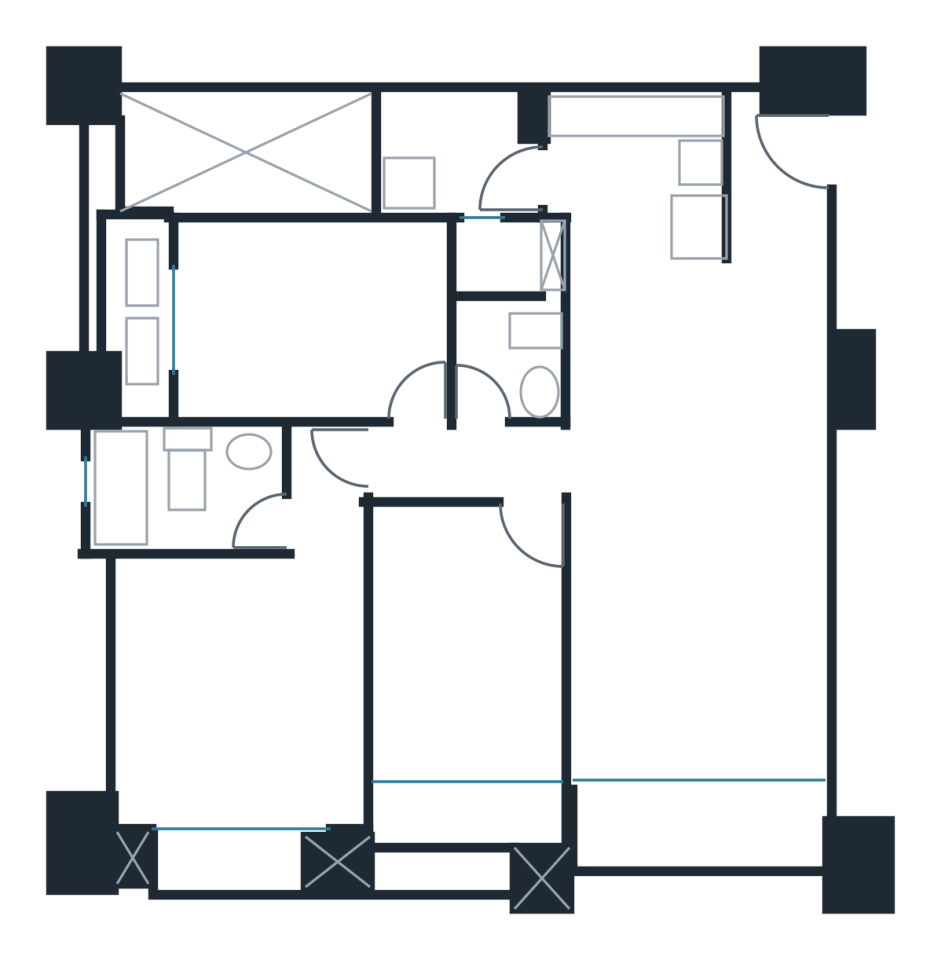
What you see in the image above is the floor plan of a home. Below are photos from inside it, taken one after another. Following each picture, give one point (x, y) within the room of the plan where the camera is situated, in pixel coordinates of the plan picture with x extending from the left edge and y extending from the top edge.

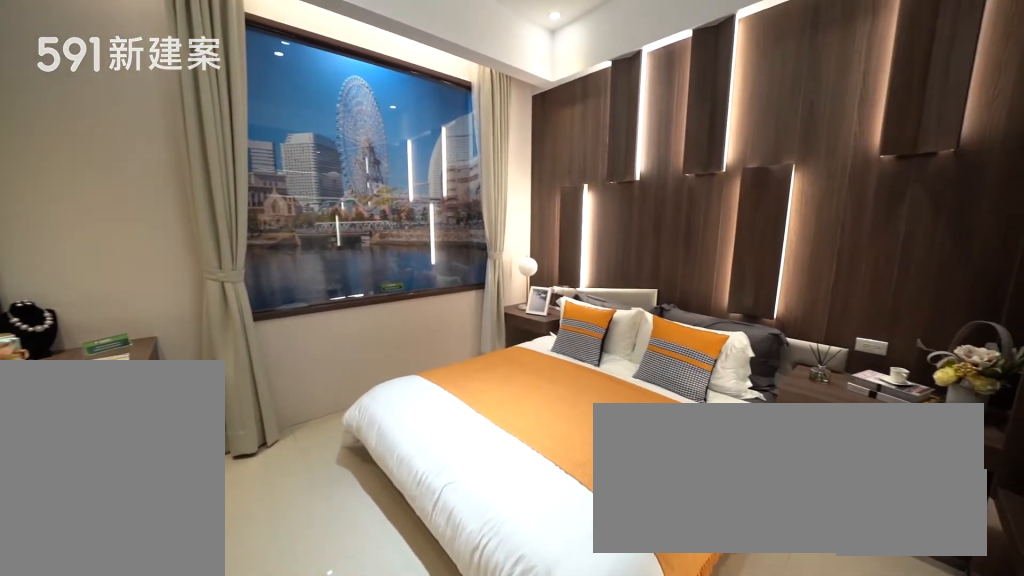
(243, 699)
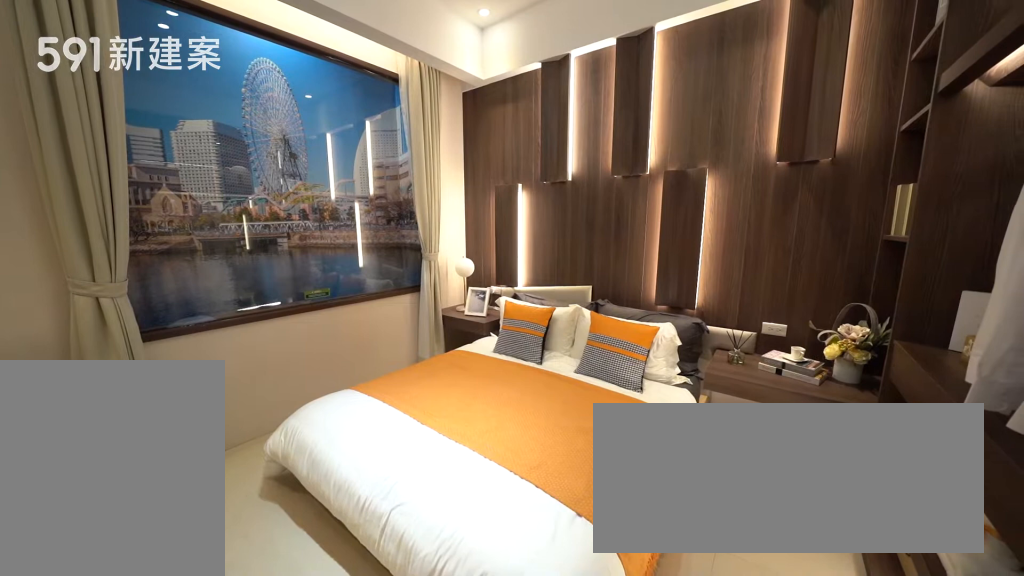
(243, 699)
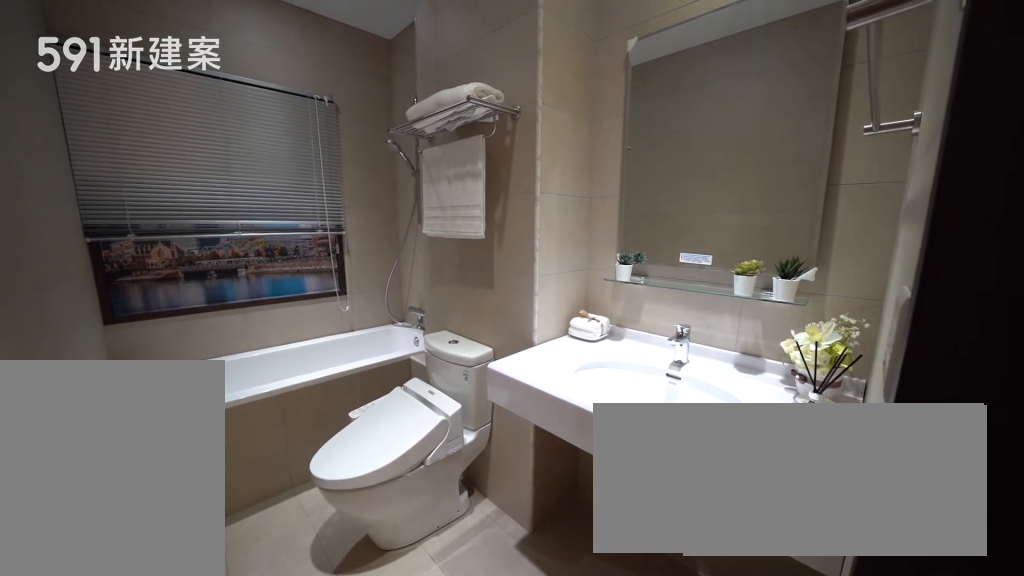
(188, 491)
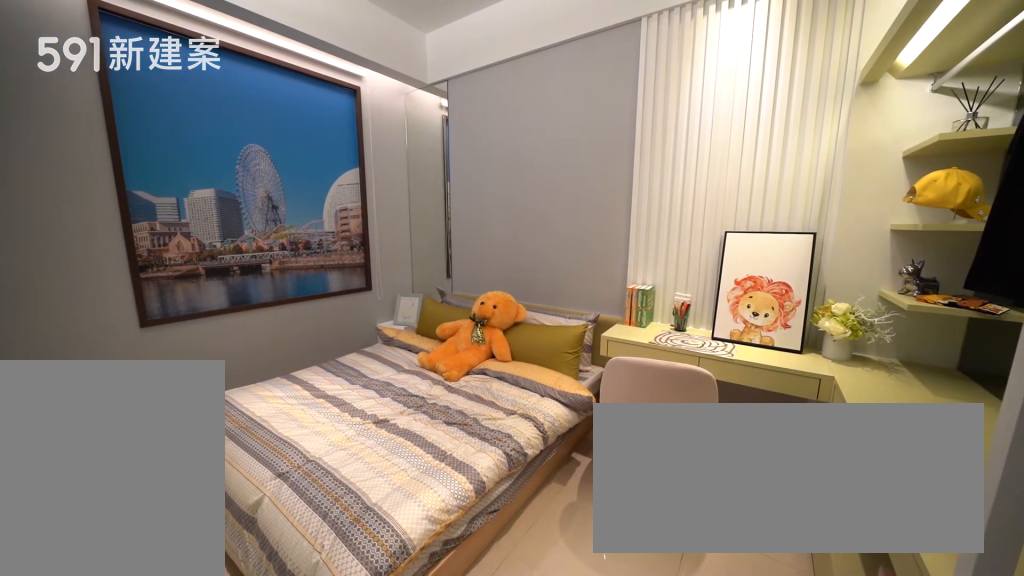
(318, 324)
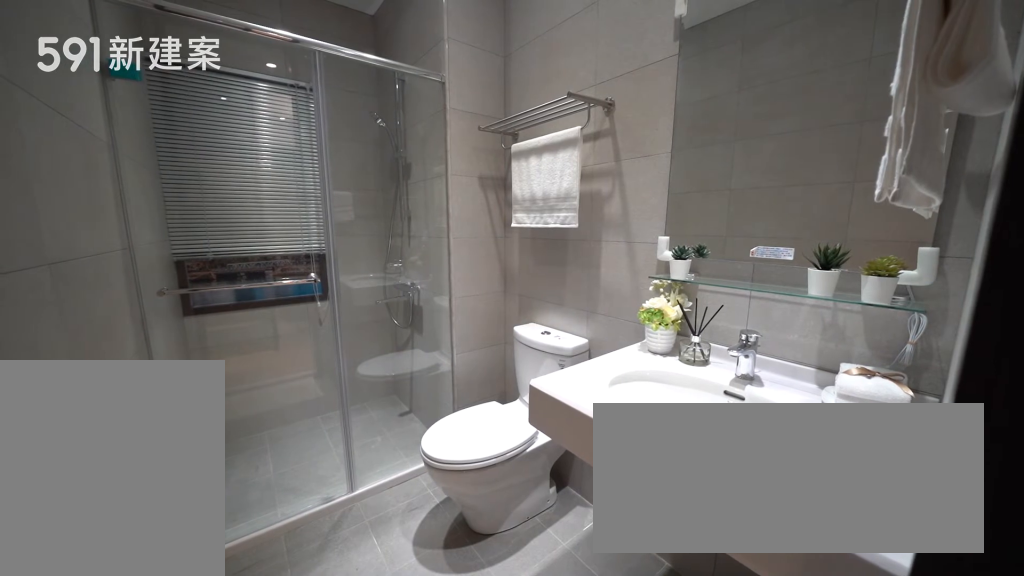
(505, 308)
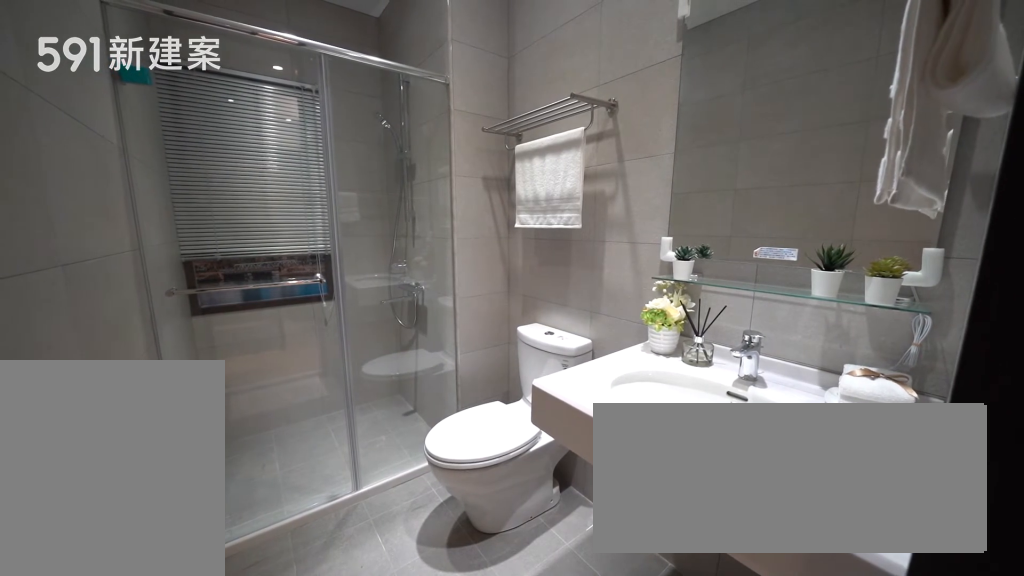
(505, 308)
